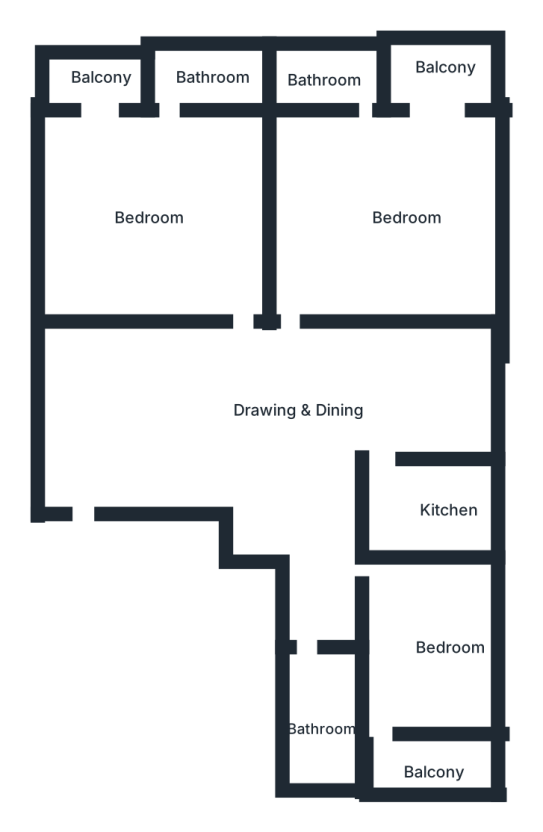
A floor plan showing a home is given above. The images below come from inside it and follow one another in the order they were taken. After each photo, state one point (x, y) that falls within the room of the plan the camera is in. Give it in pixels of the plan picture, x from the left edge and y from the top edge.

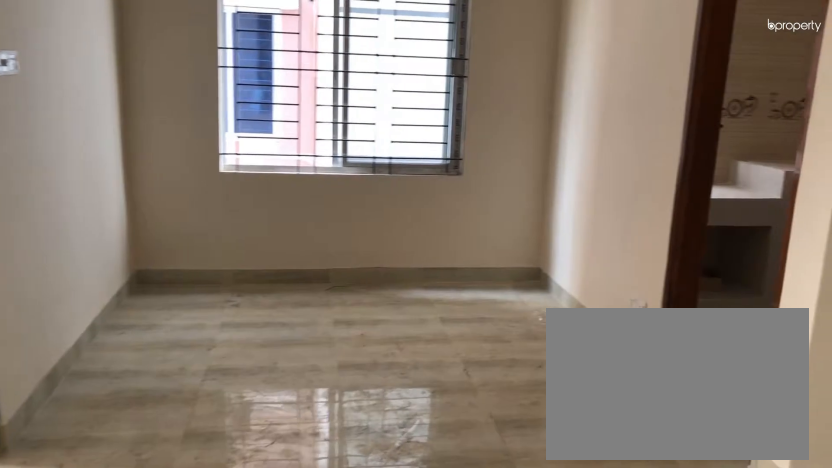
(256, 419)
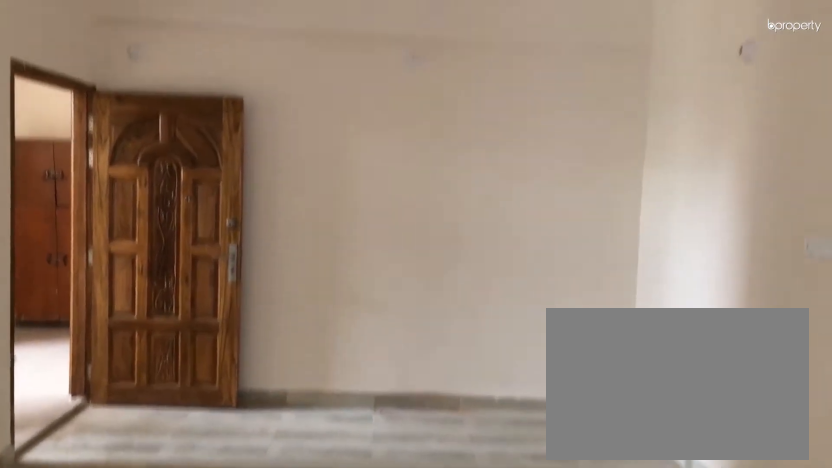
(256, 419)
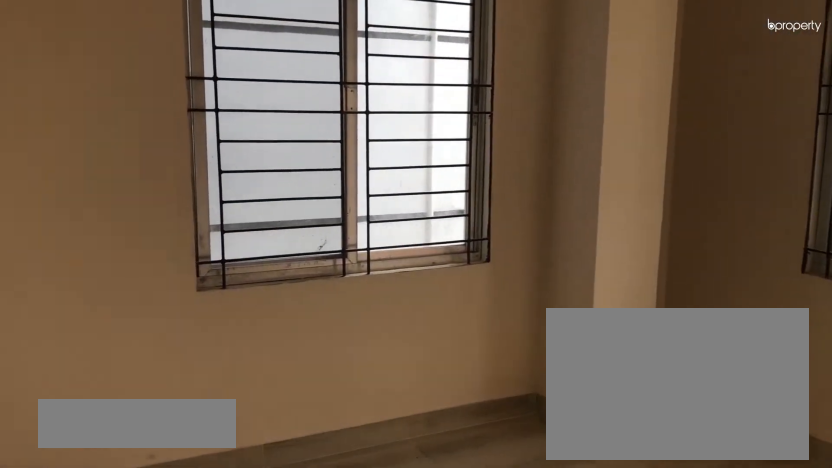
(448, 647)
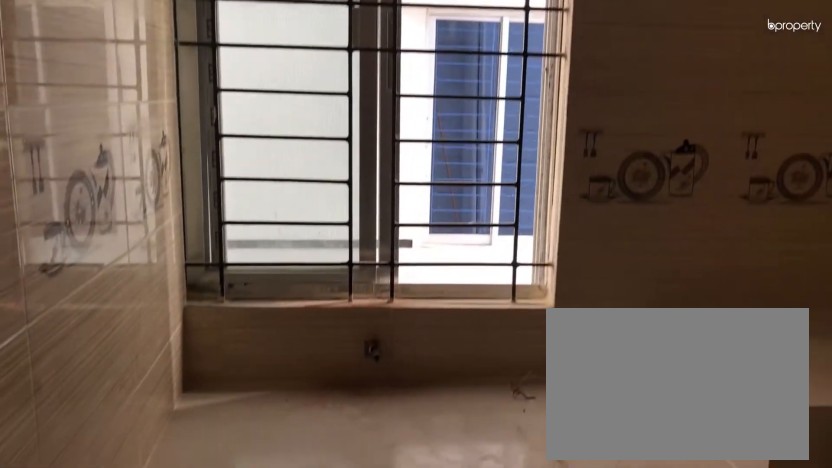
(445, 523)
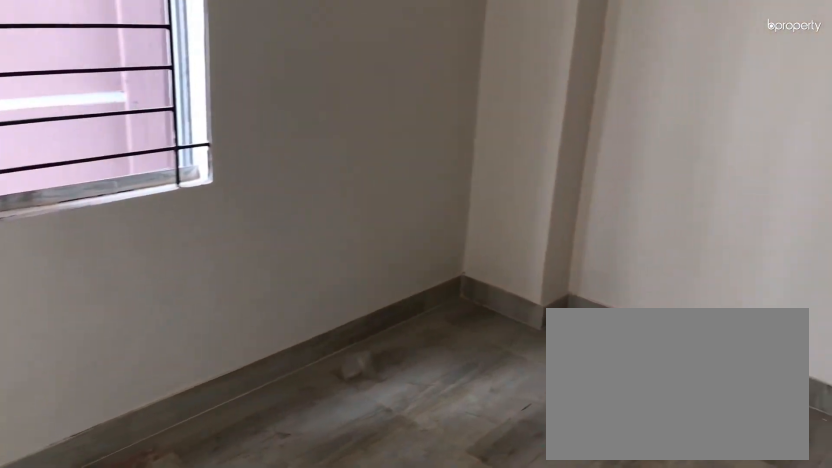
(419, 214)
